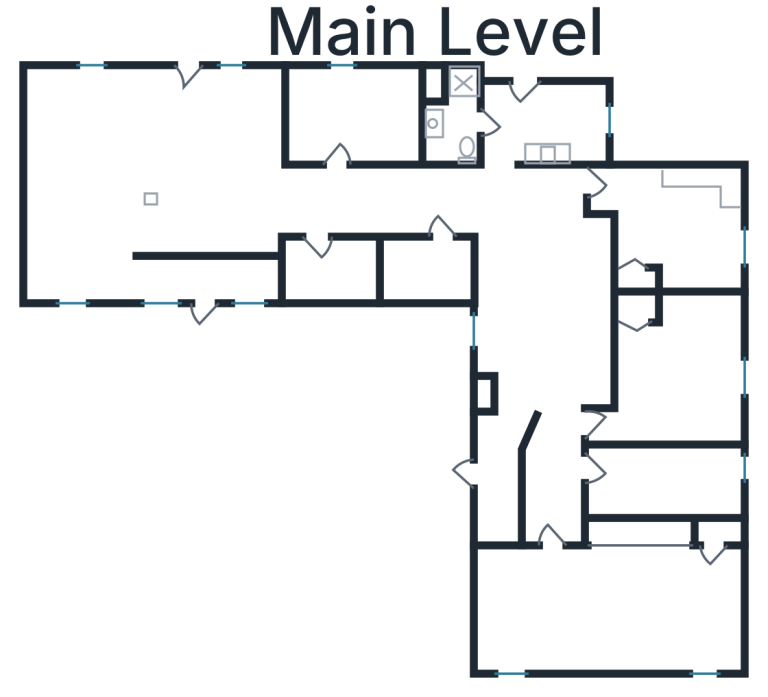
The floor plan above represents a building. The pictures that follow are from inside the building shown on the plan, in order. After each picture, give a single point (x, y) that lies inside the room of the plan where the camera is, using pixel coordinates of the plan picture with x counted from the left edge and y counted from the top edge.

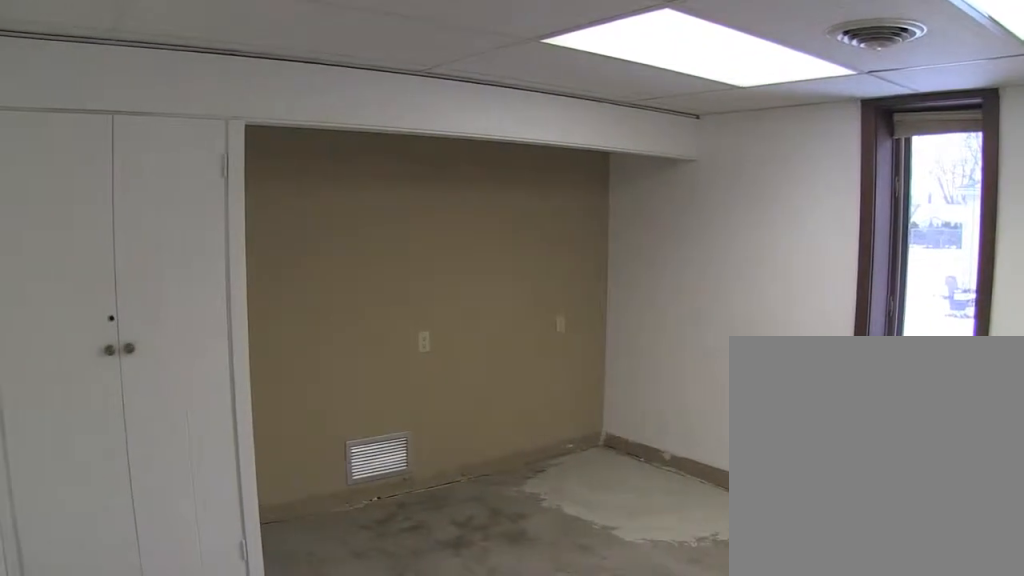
(674, 375)
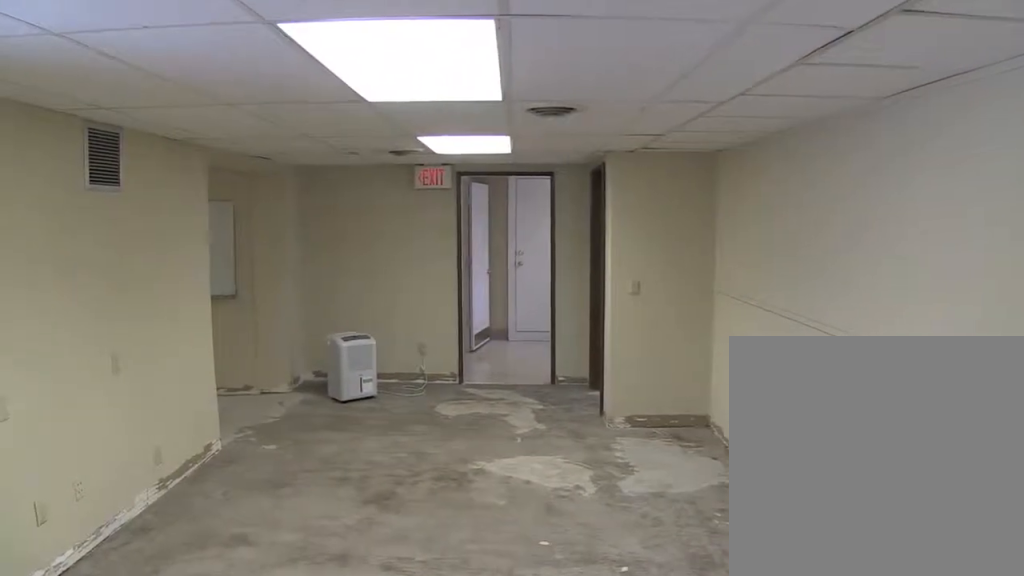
(542, 291)
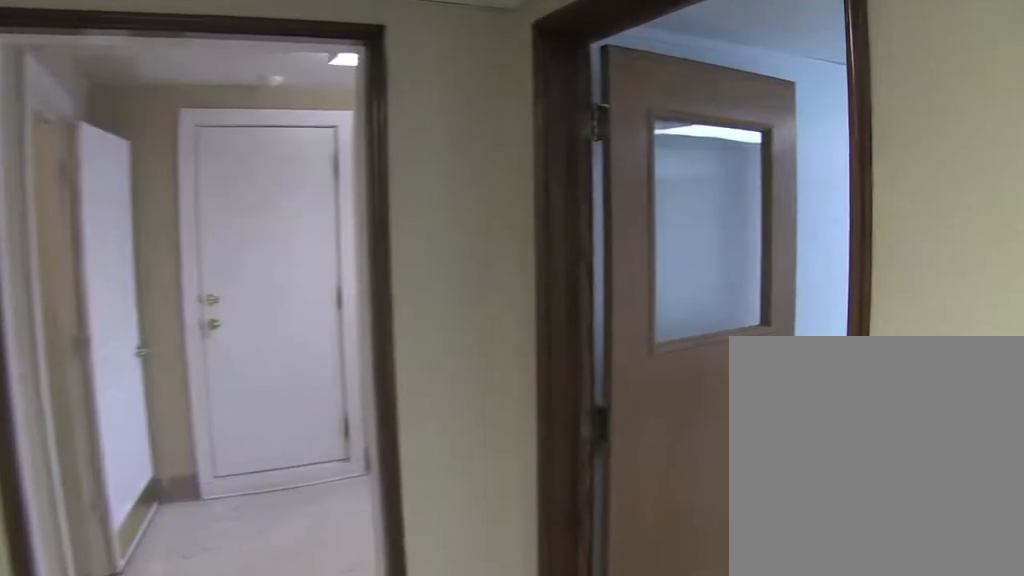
(542, 291)
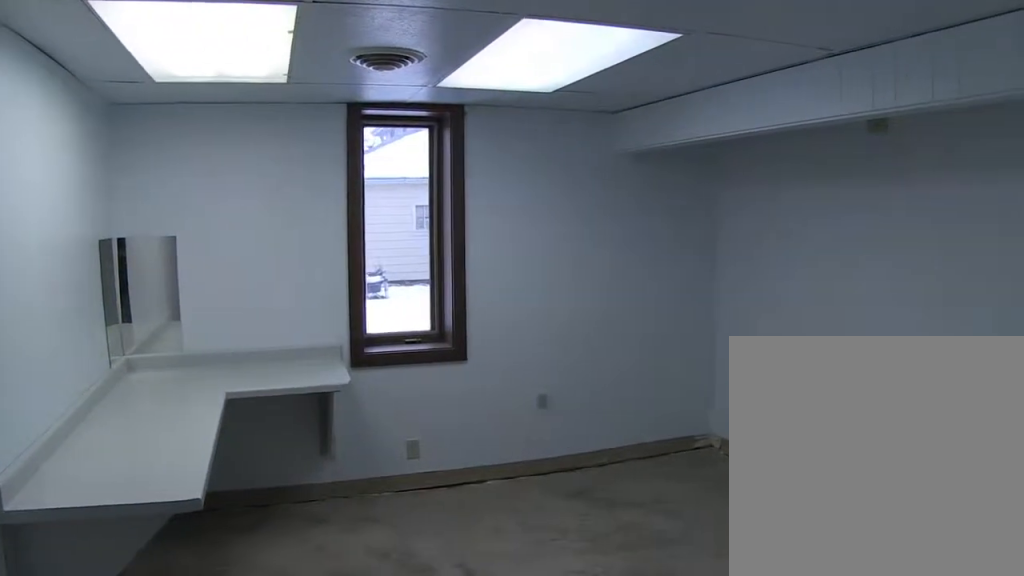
(671, 221)
